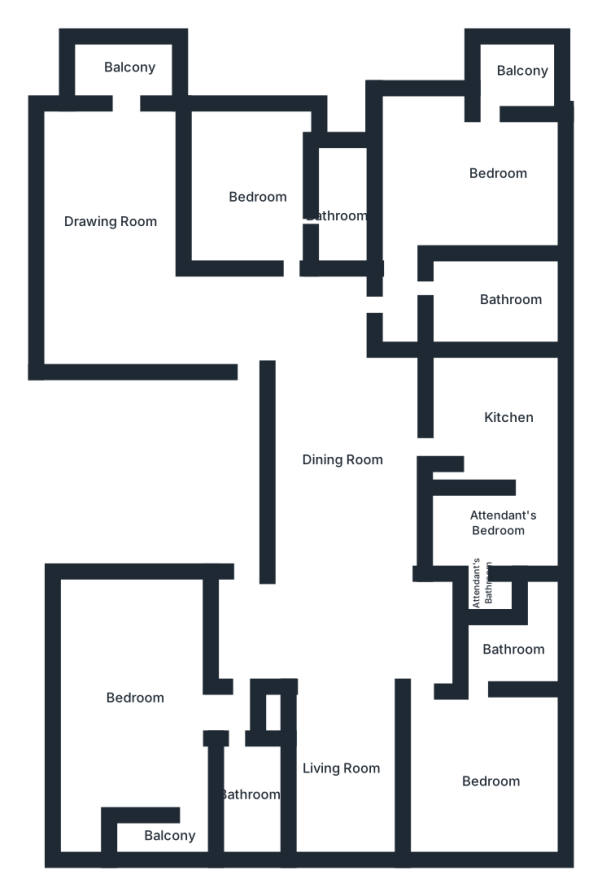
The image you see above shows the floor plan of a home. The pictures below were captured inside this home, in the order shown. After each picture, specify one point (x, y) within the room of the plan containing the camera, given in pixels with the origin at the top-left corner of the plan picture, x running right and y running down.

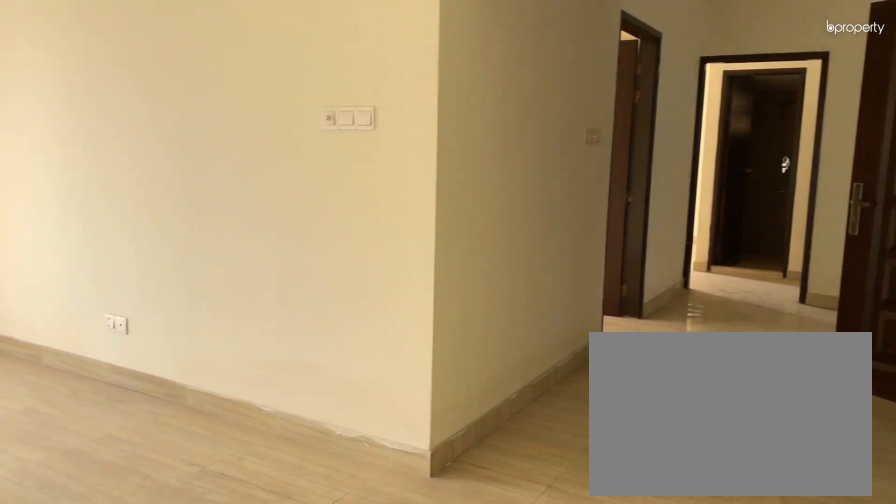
(114, 204)
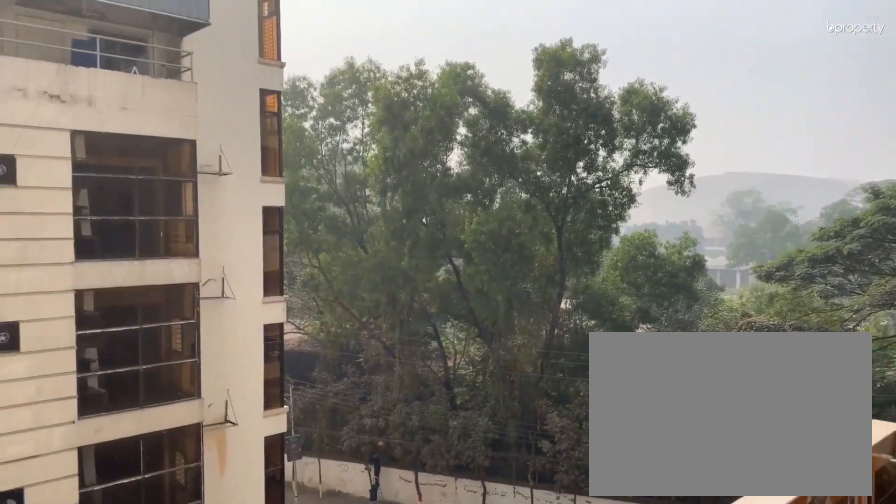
(127, 80)
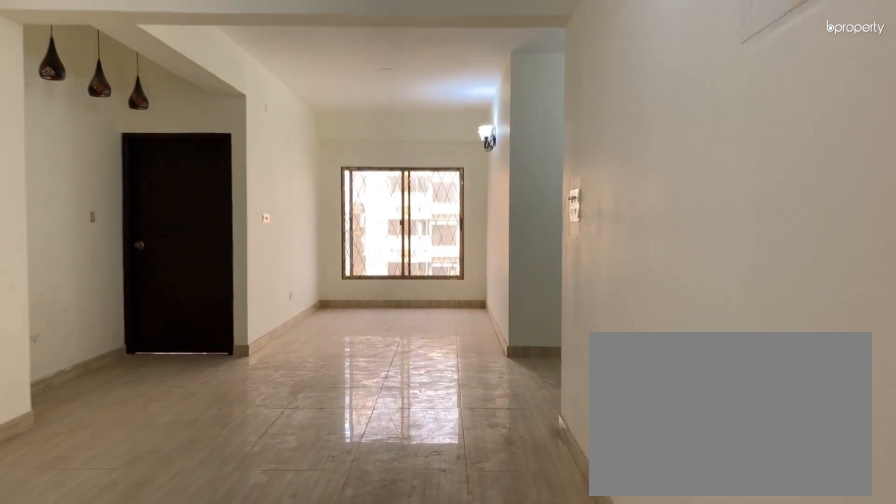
(342, 473)
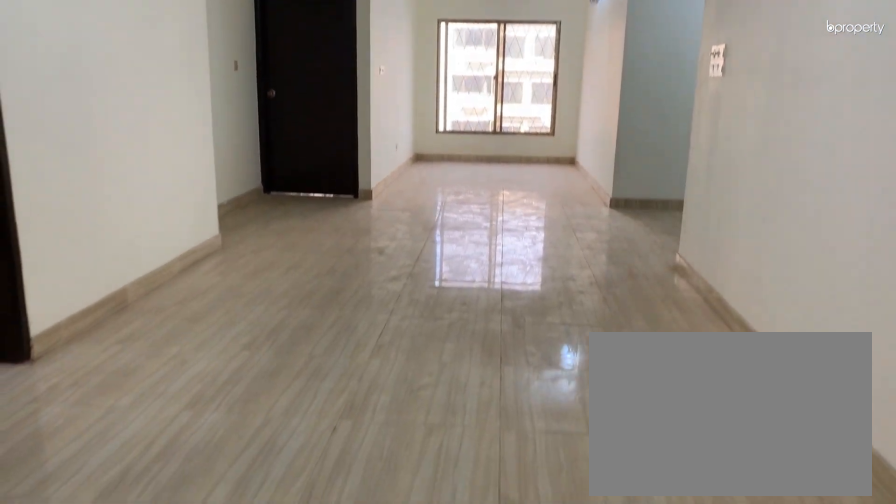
(342, 473)
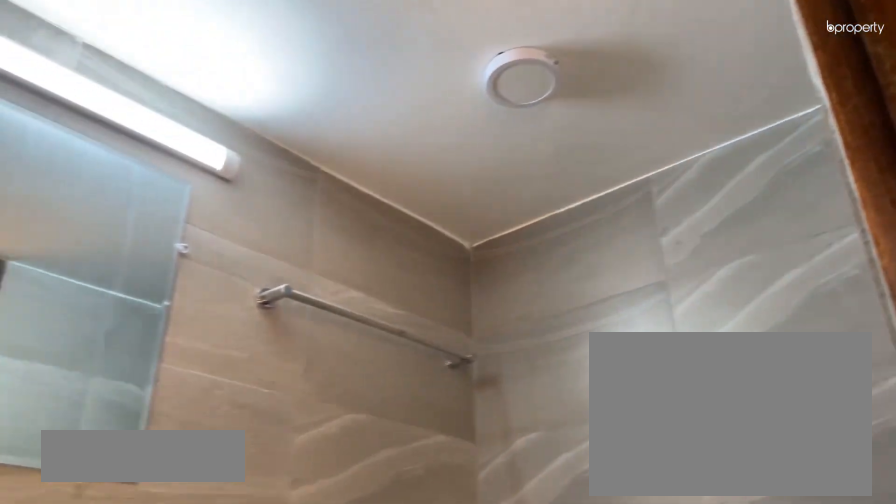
(338, 215)
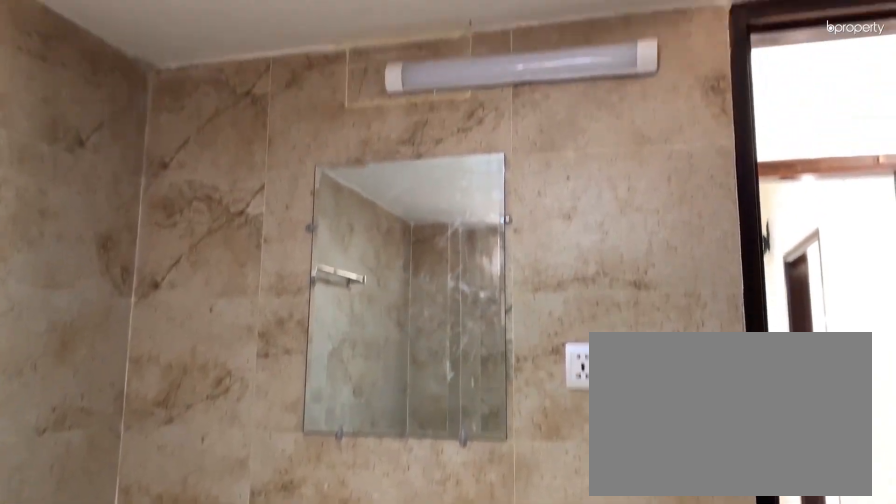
(485, 286)
